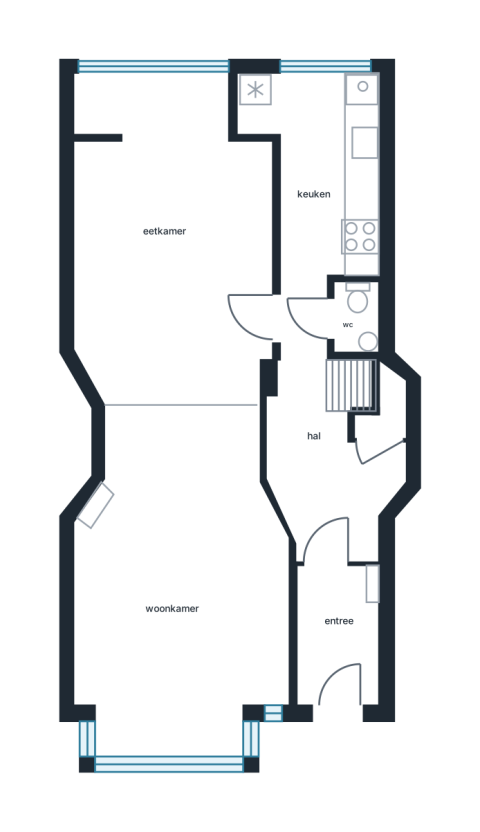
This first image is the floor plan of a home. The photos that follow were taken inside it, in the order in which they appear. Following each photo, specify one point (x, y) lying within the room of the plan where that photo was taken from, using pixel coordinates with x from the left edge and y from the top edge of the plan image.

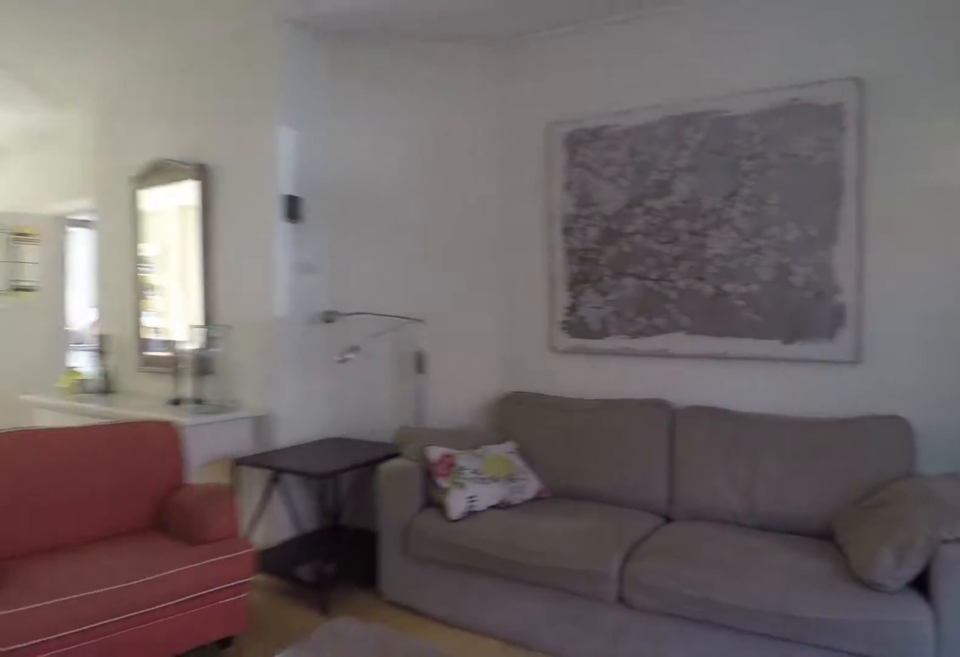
(186, 460)
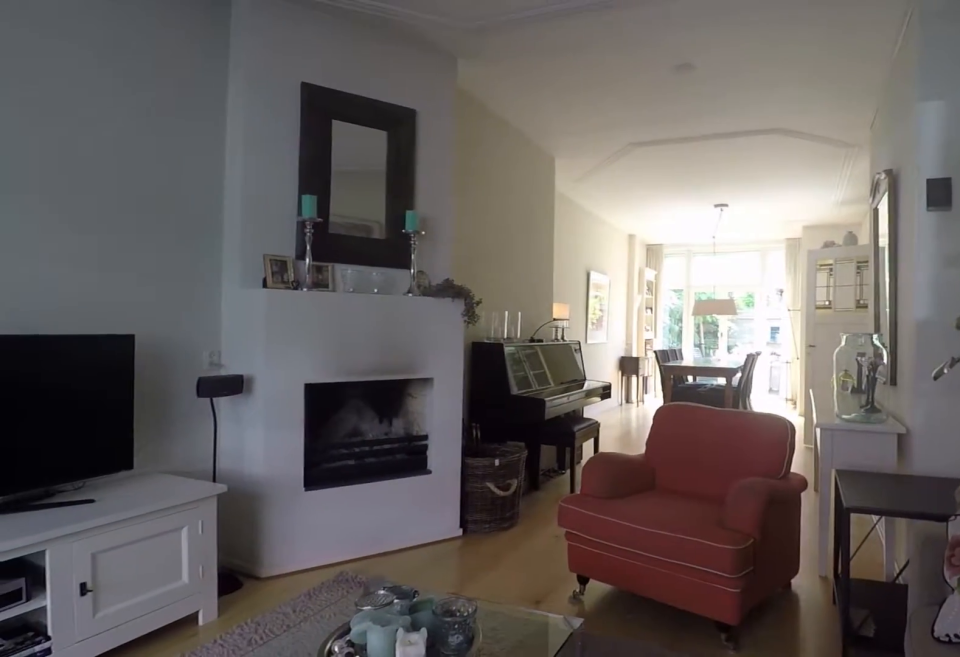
(186, 460)
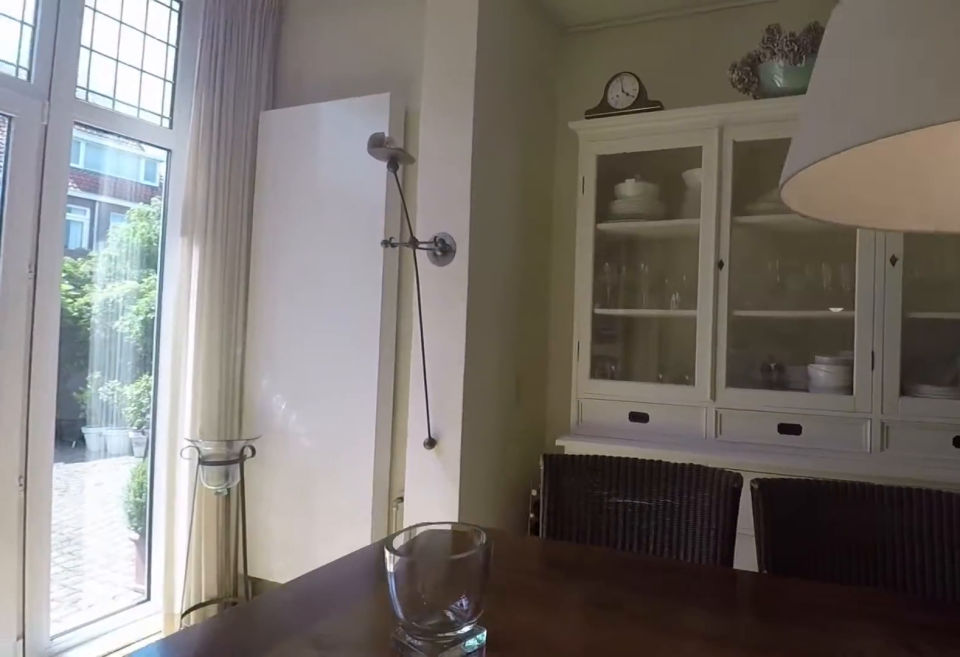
(170, 244)
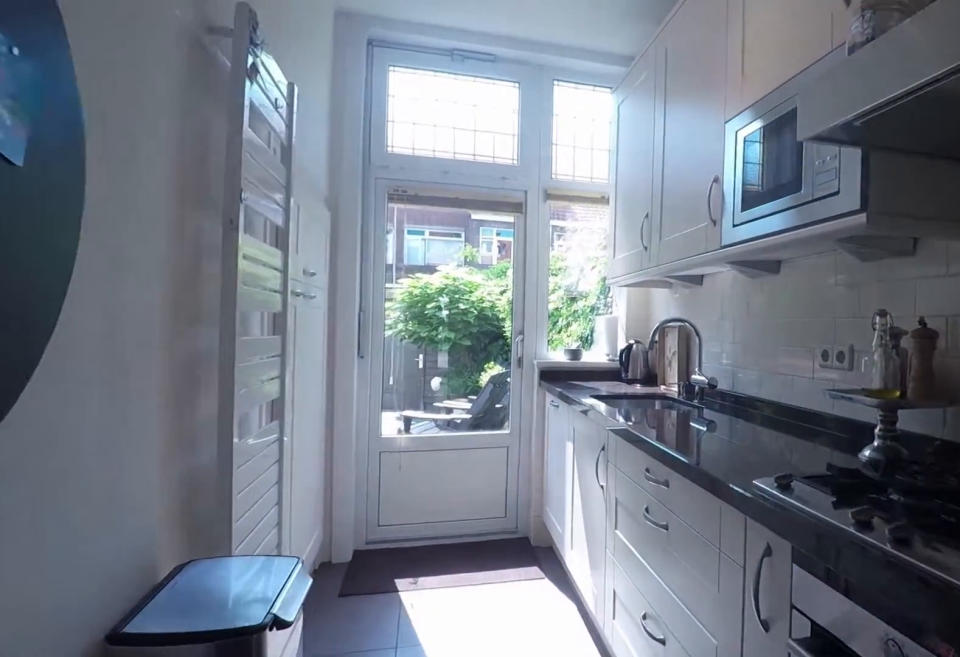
(338, 172)
